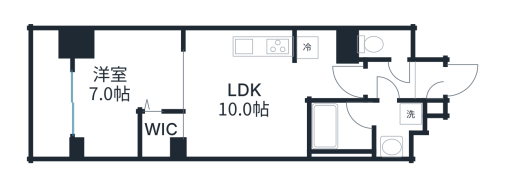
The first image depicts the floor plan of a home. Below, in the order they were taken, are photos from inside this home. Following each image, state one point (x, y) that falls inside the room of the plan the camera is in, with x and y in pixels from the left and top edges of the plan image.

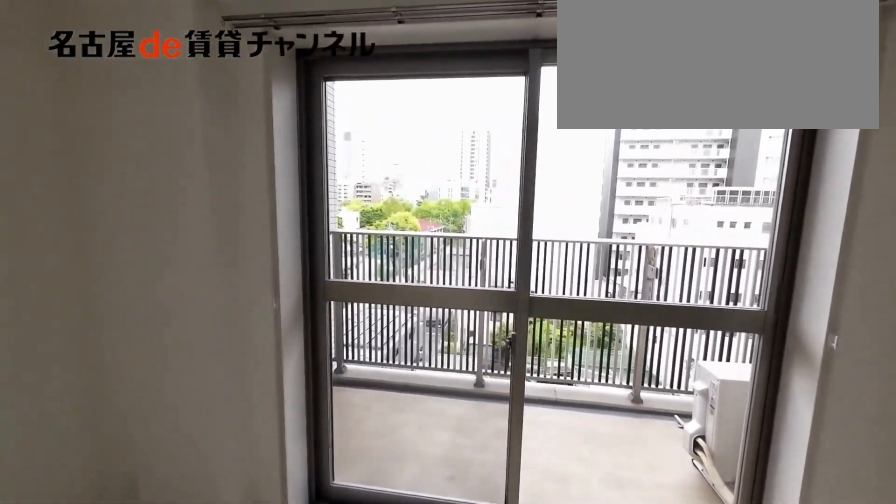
(127, 93)
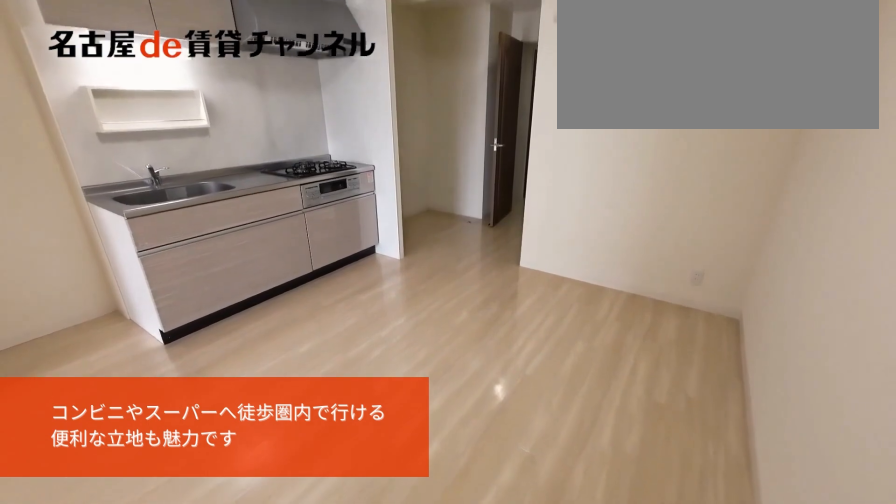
(245, 93)
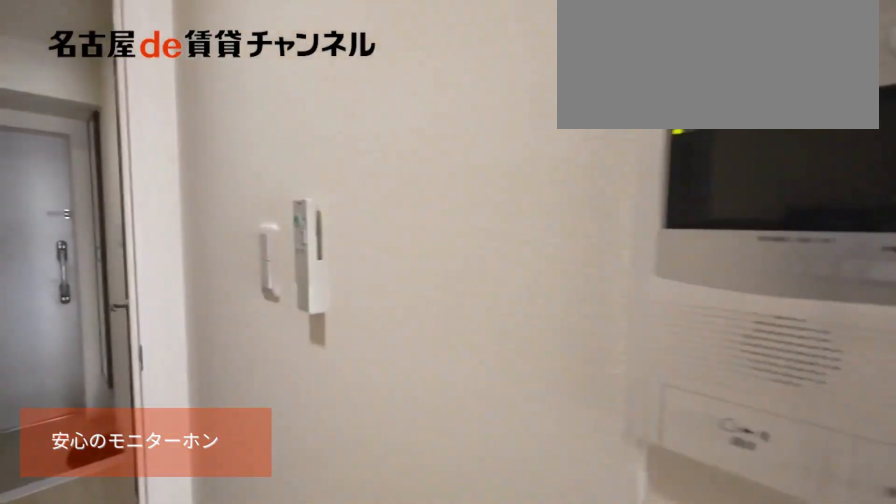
(245, 93)
